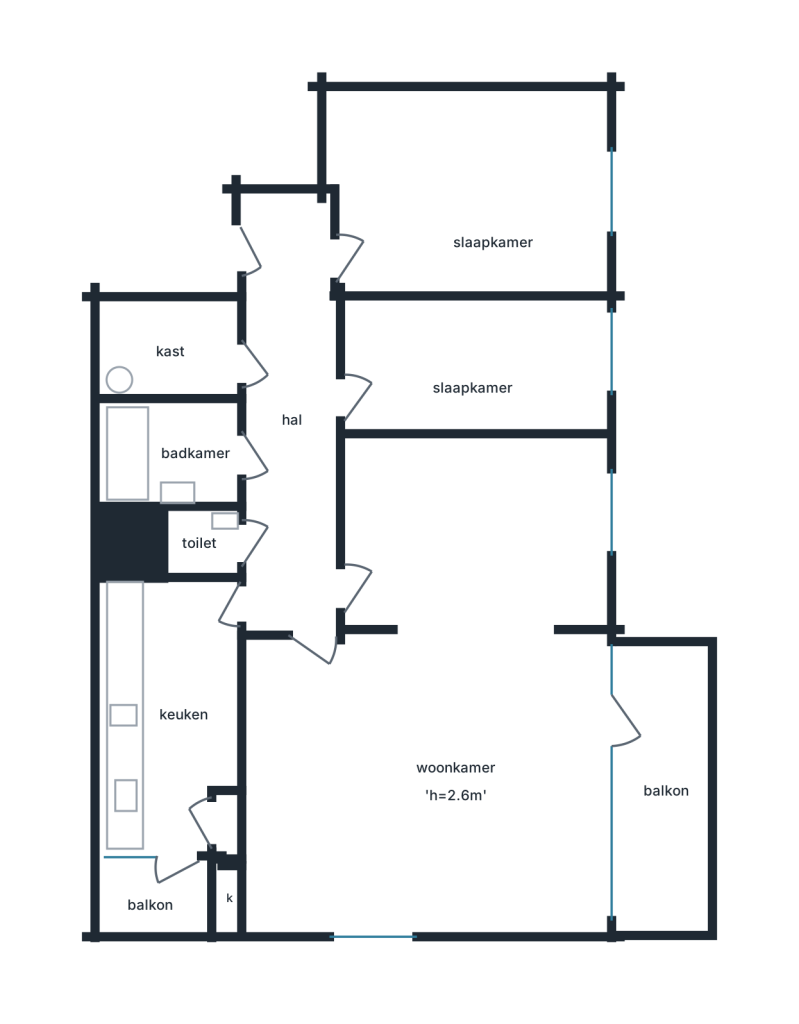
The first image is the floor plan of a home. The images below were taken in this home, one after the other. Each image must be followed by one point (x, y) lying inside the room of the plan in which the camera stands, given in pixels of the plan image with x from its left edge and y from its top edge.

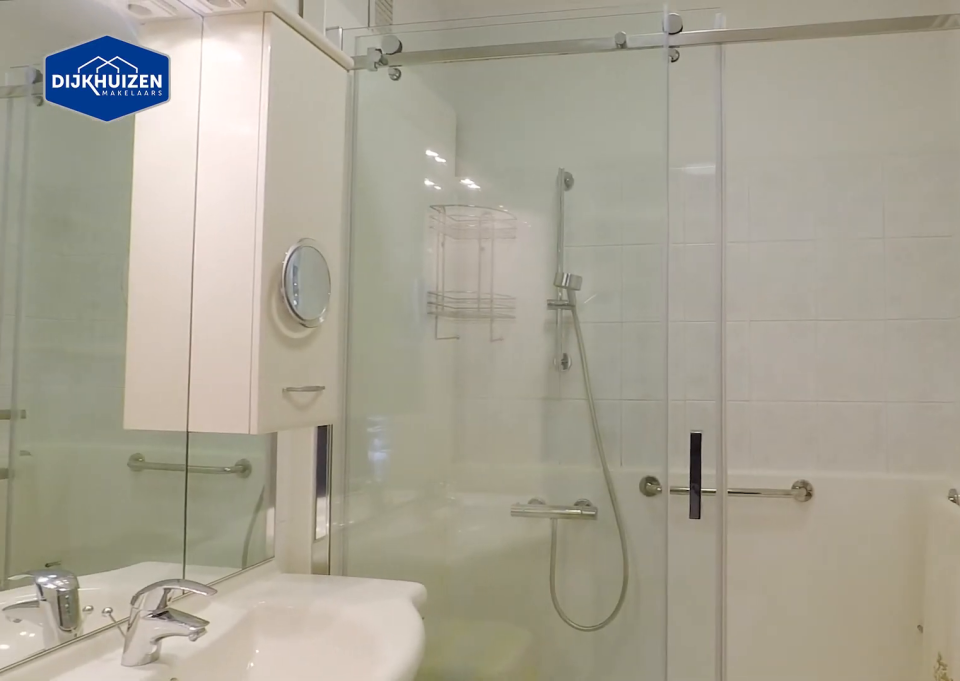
(155, 457)
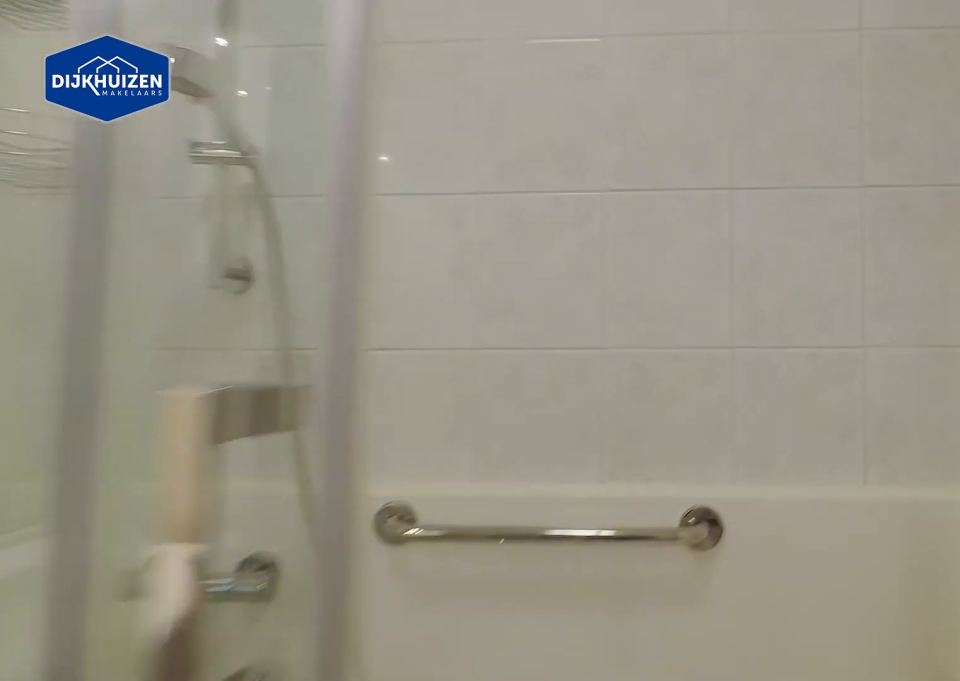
(155, 457)
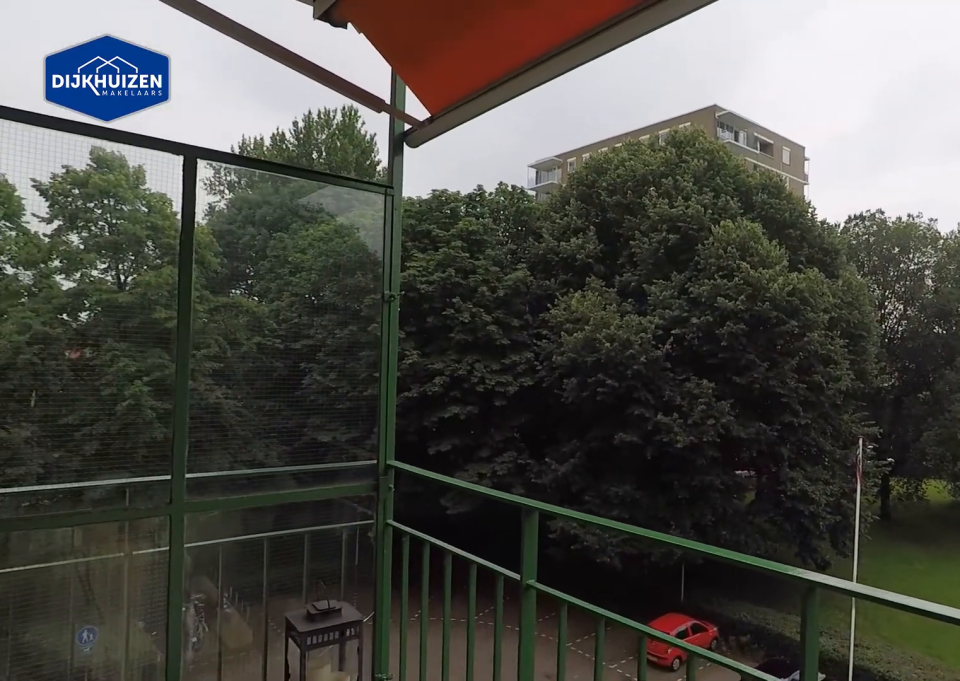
(661, 790)
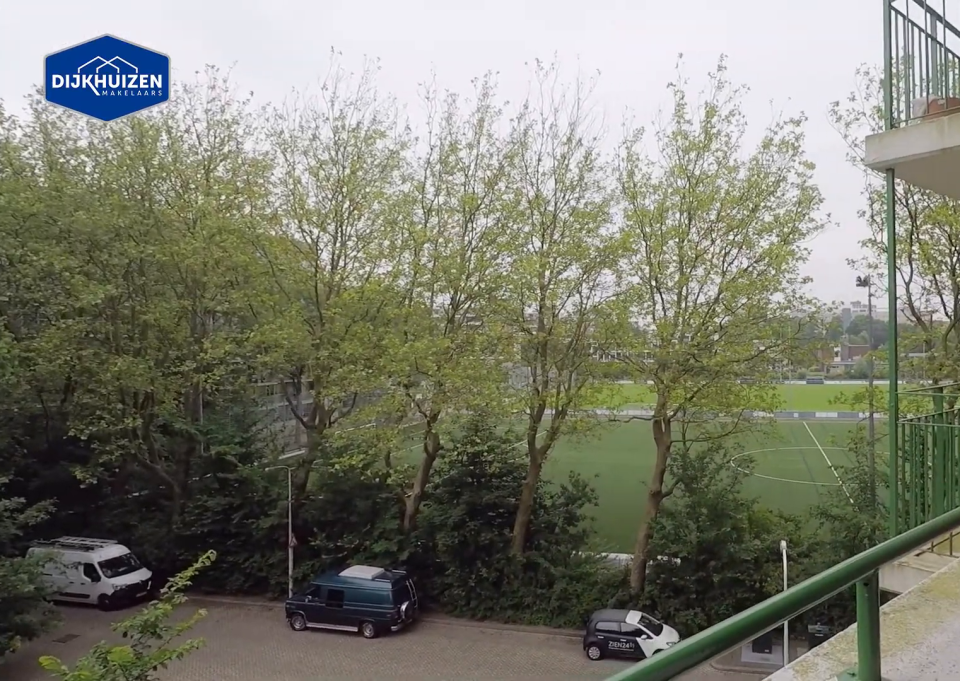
(154, 903)
